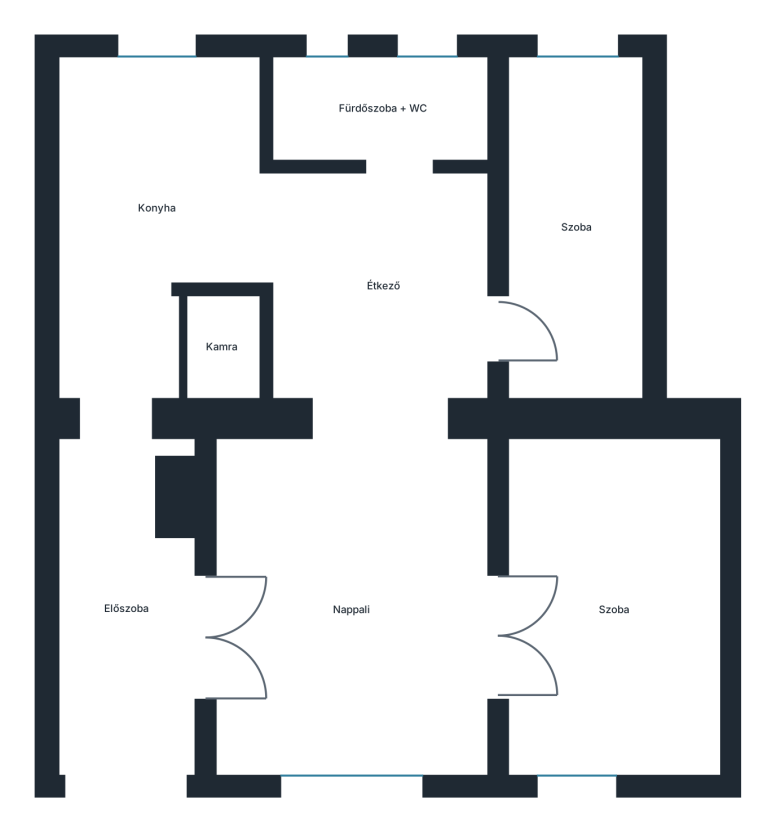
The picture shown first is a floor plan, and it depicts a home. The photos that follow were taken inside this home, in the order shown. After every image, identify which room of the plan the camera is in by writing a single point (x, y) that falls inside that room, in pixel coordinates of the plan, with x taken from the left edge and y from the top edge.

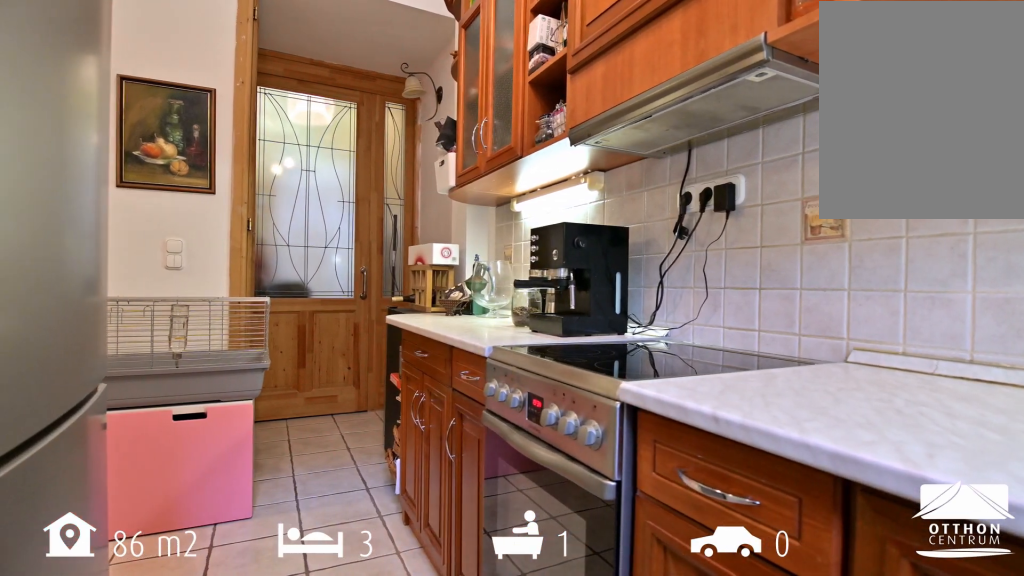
(161, 216)
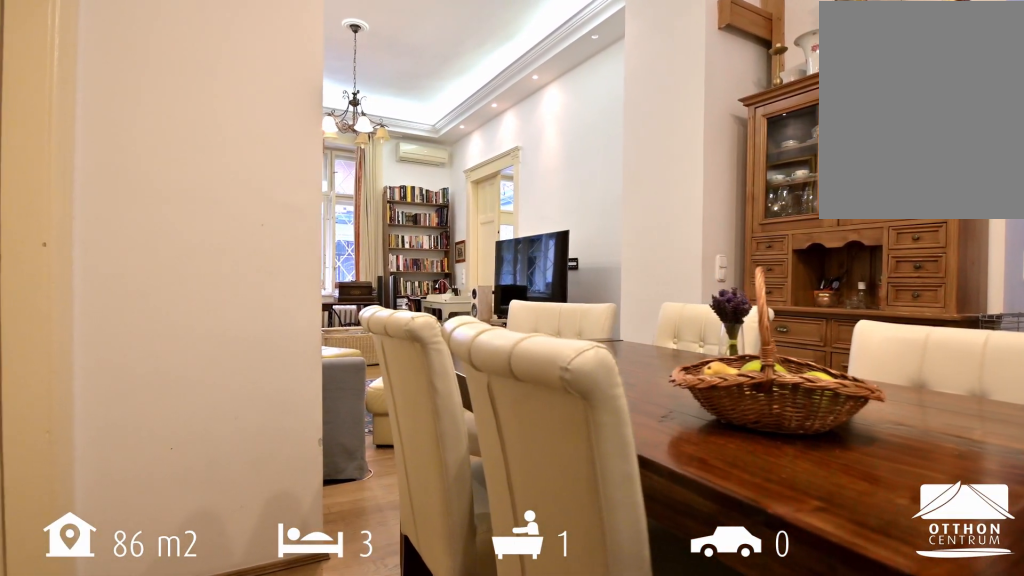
(385, 280)
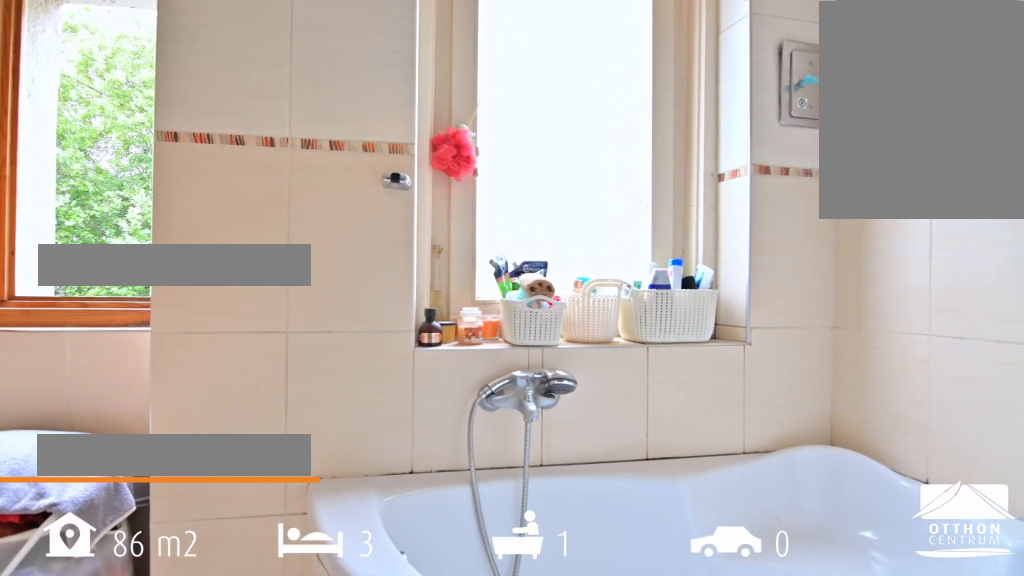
(385, 113)
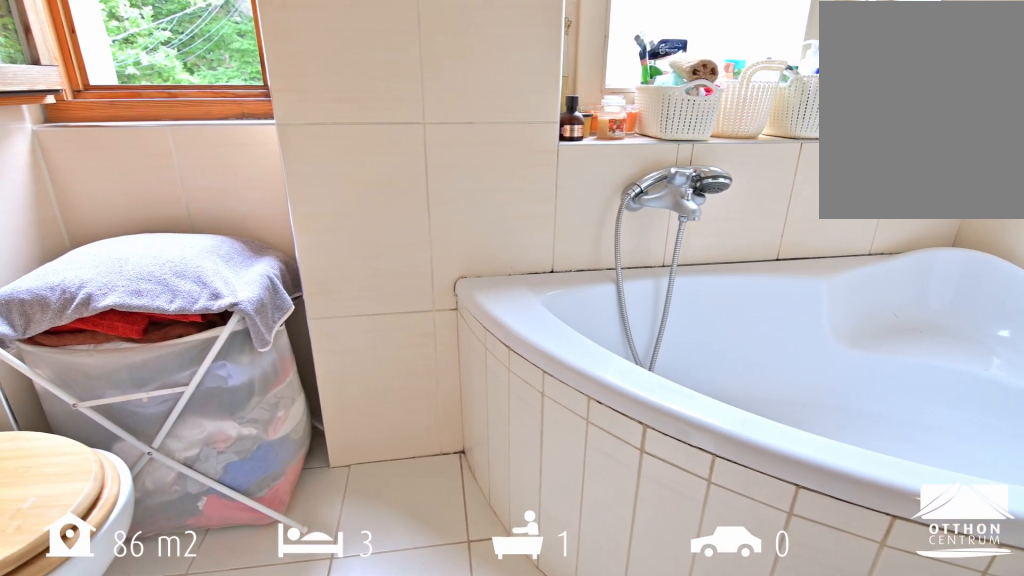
(385, 114)
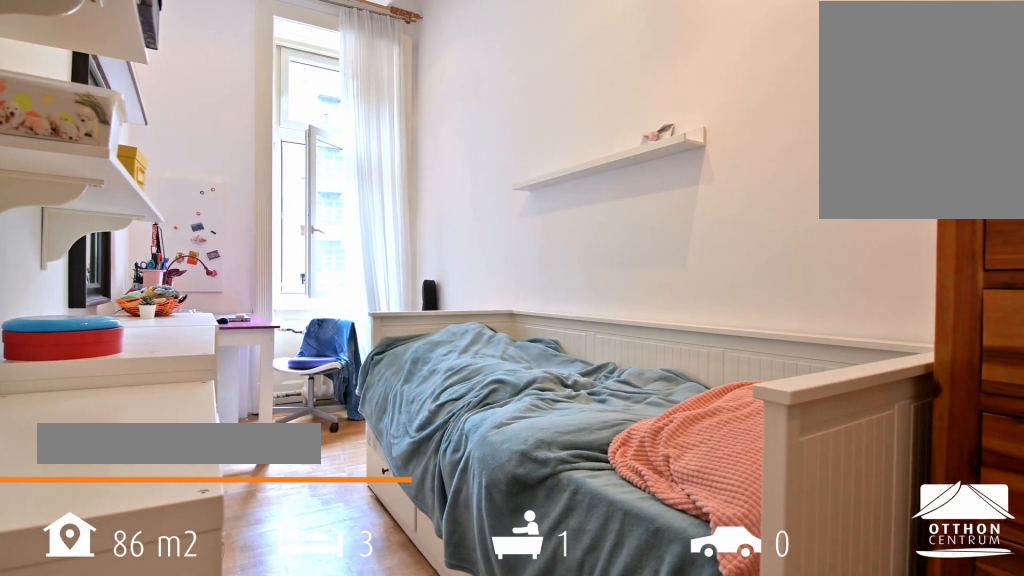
(590, 235)
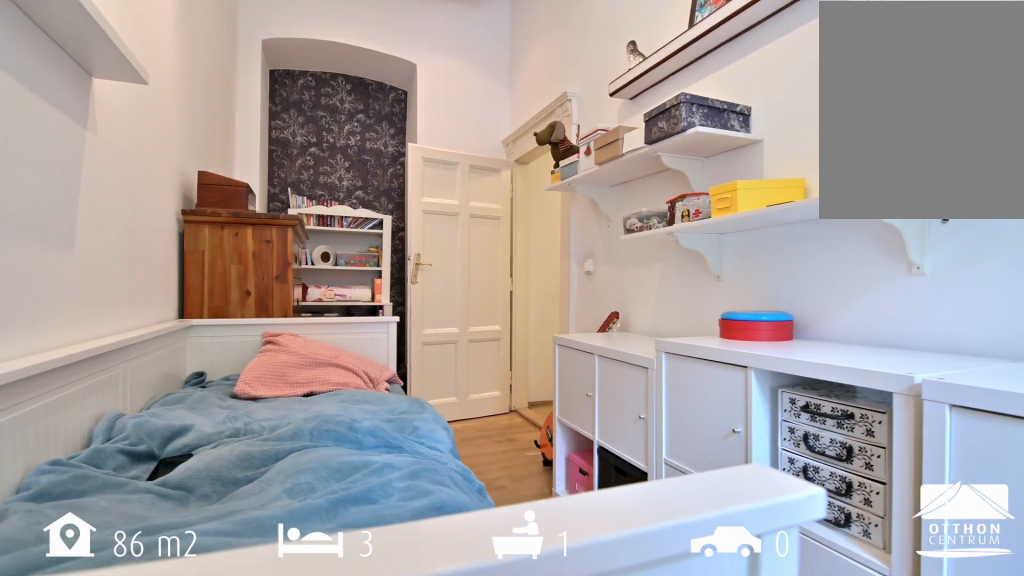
(590, 235)
